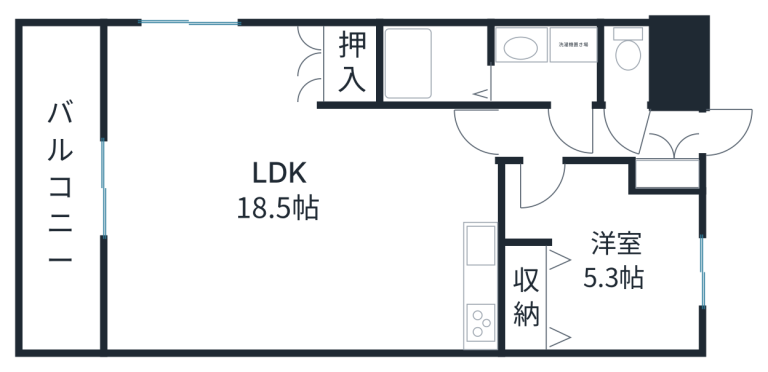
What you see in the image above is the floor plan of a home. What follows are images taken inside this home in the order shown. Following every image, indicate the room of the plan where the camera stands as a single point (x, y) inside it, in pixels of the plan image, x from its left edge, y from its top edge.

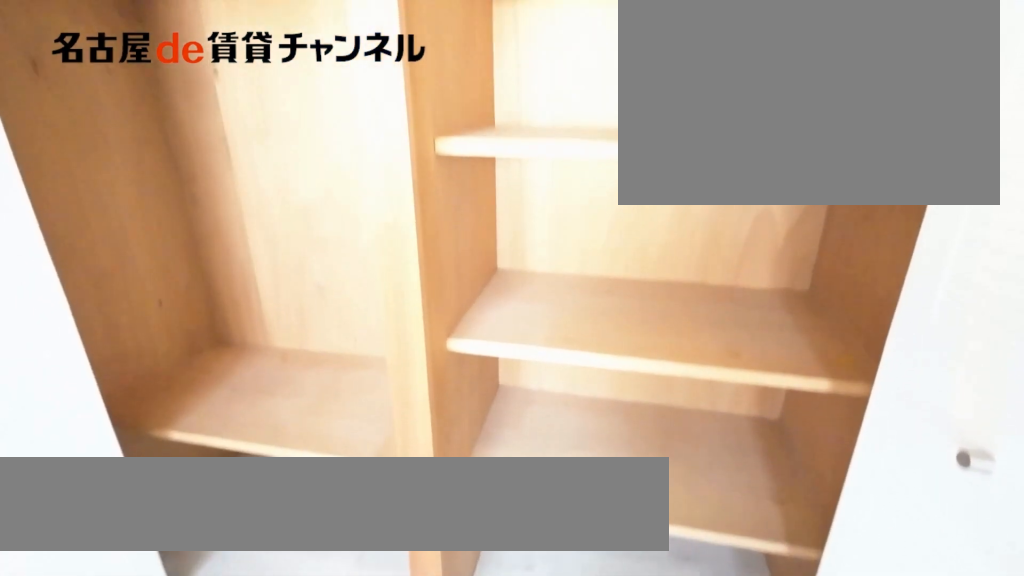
(521, 295)
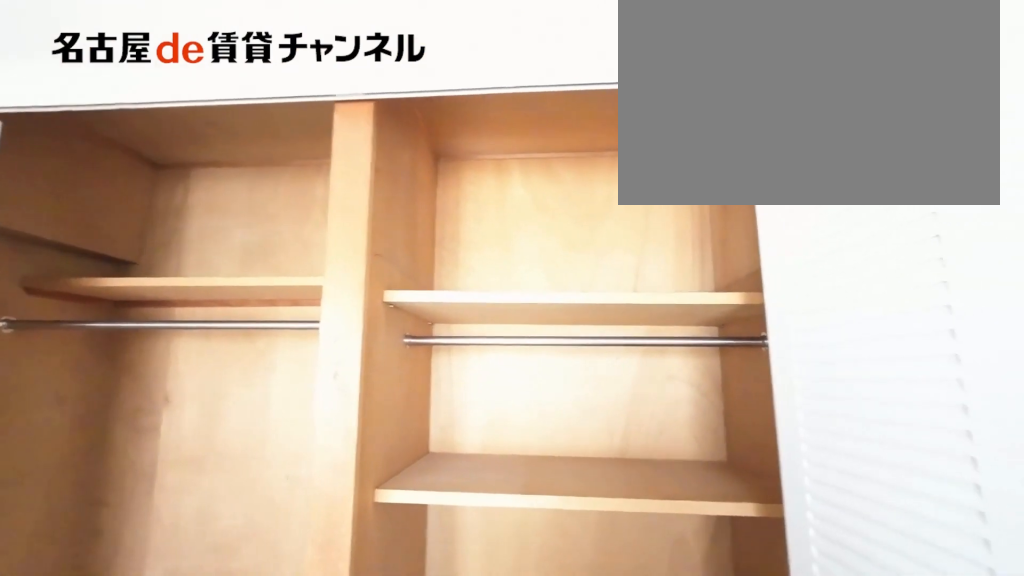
(521, 295)
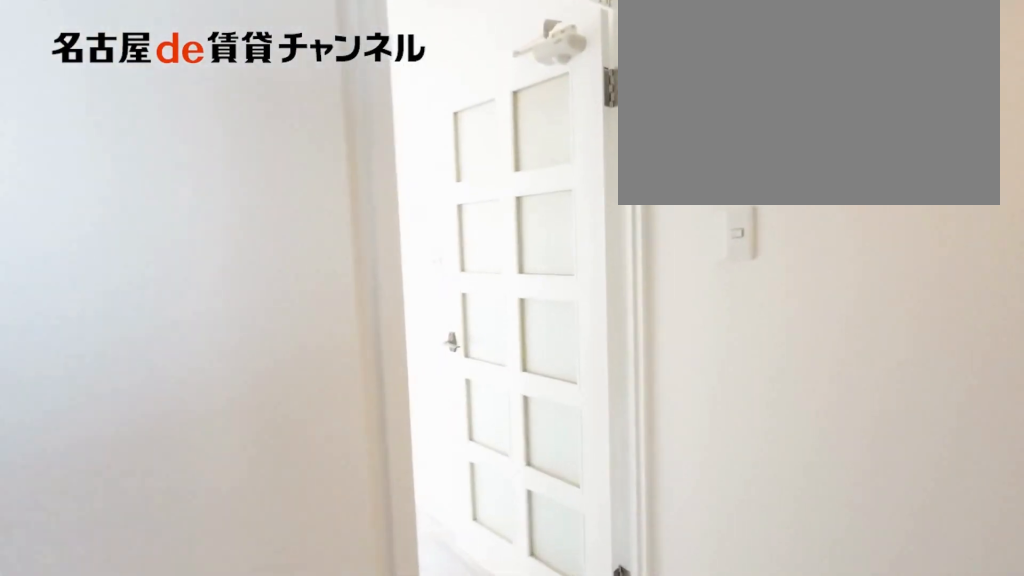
(530, 132)
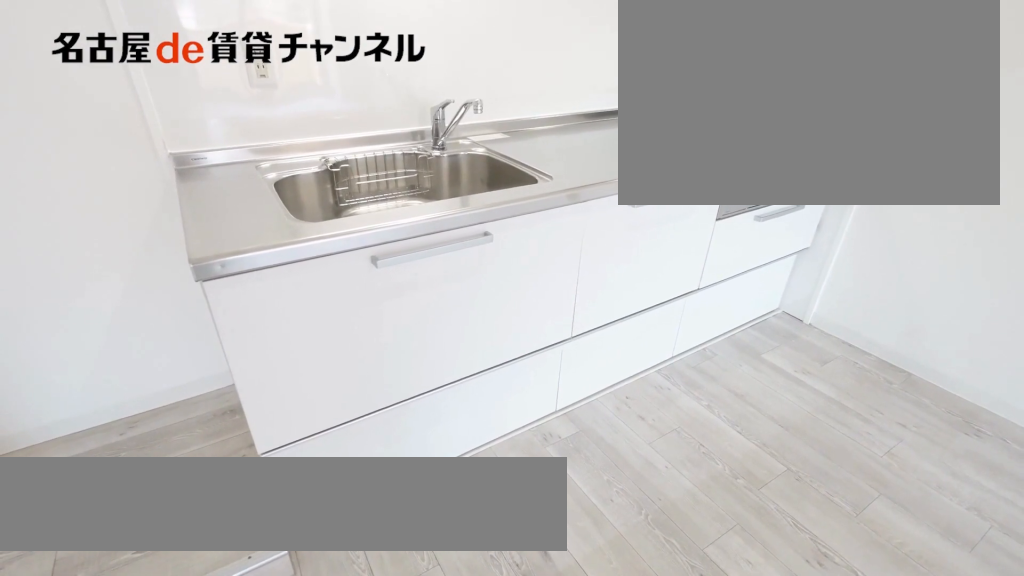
(489, 301)
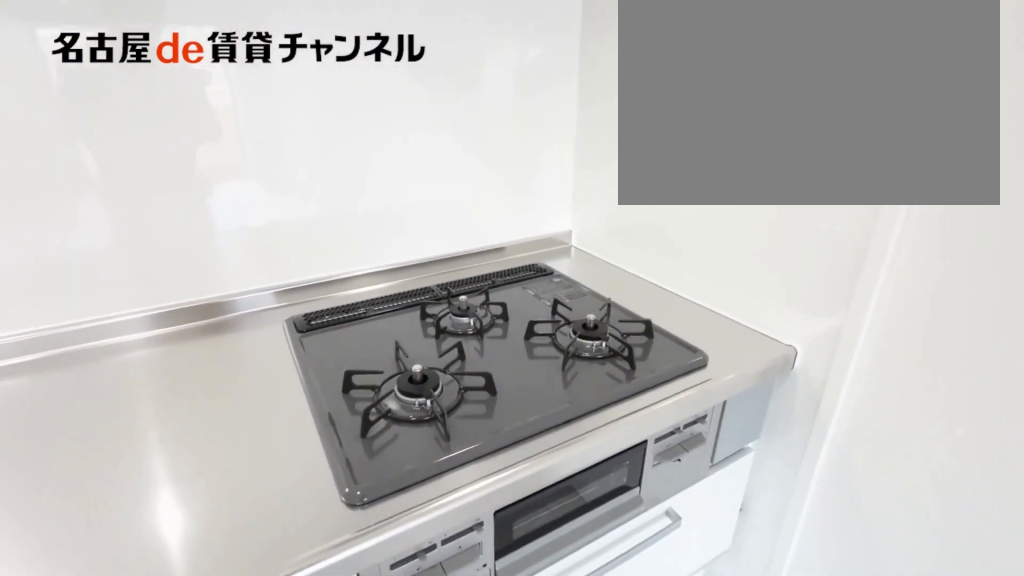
(489, 301)
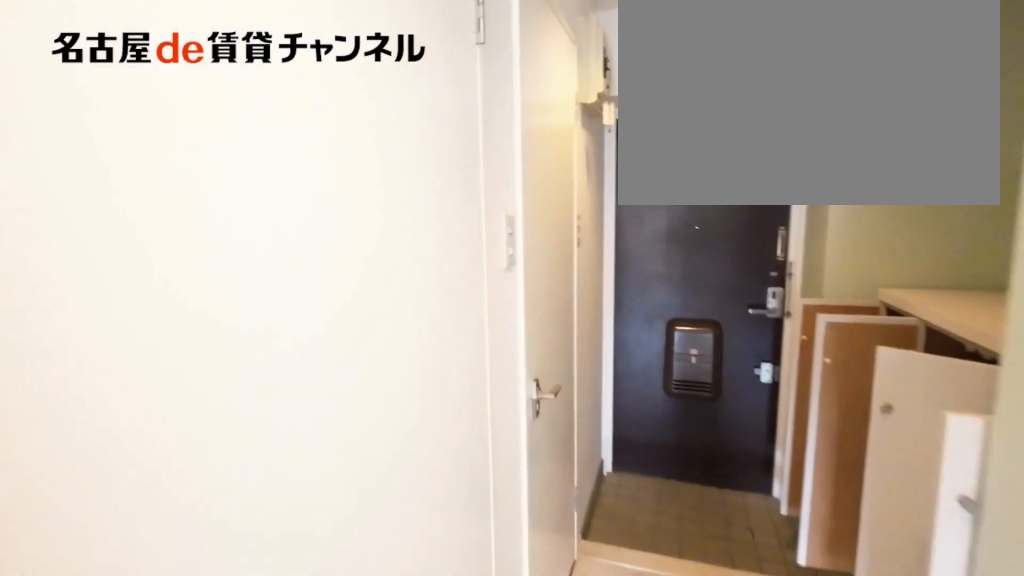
(570, 132)
